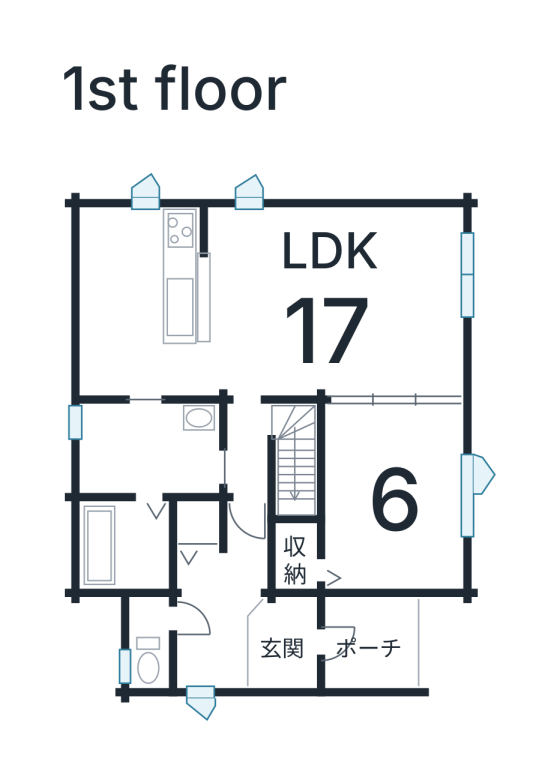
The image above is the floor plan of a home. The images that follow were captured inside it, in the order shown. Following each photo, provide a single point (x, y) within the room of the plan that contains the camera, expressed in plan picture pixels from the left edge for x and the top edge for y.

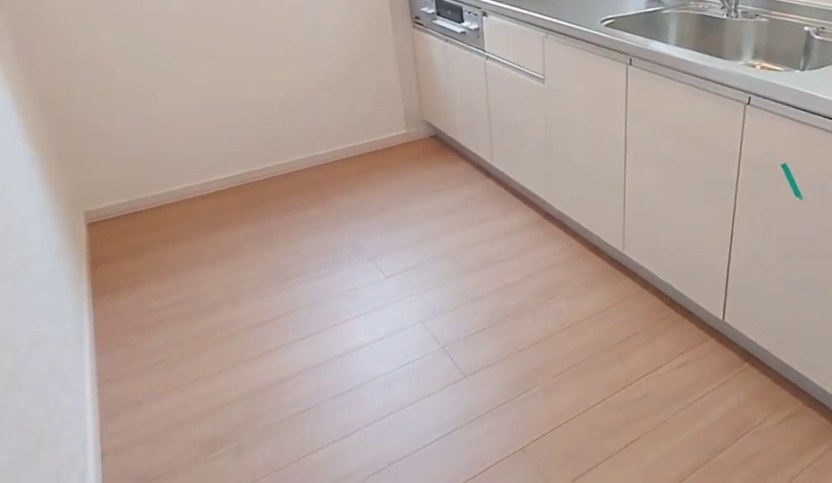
(126, 306)
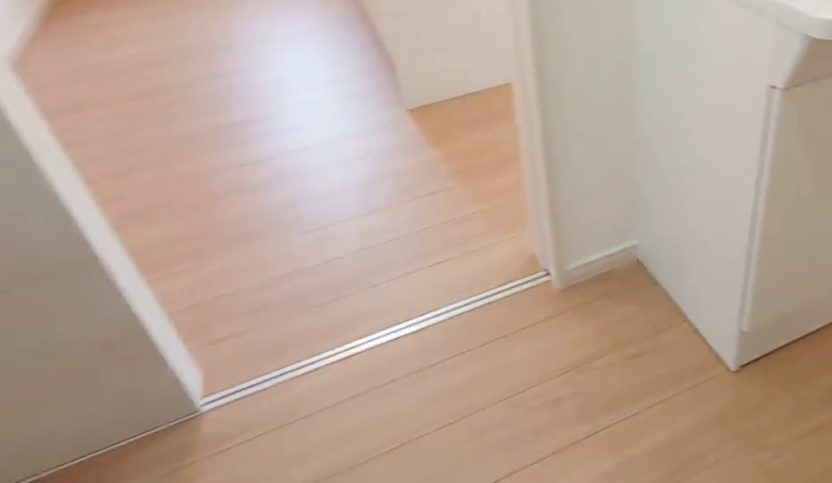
(144, 446)
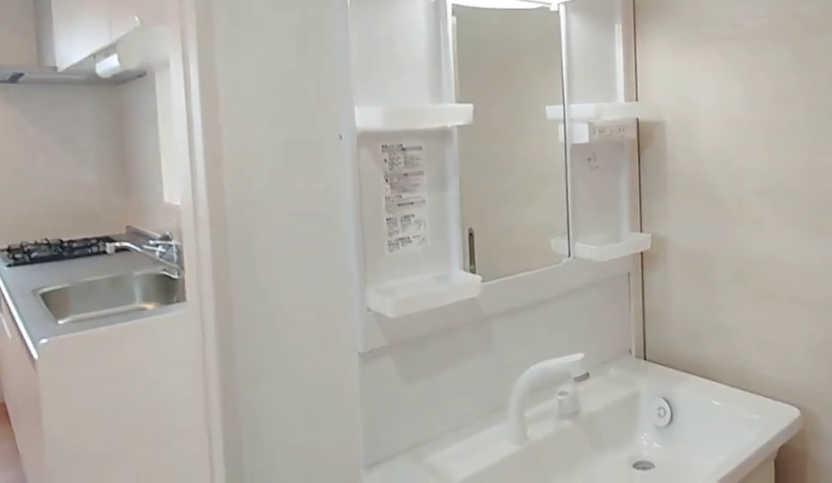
(144, 446)
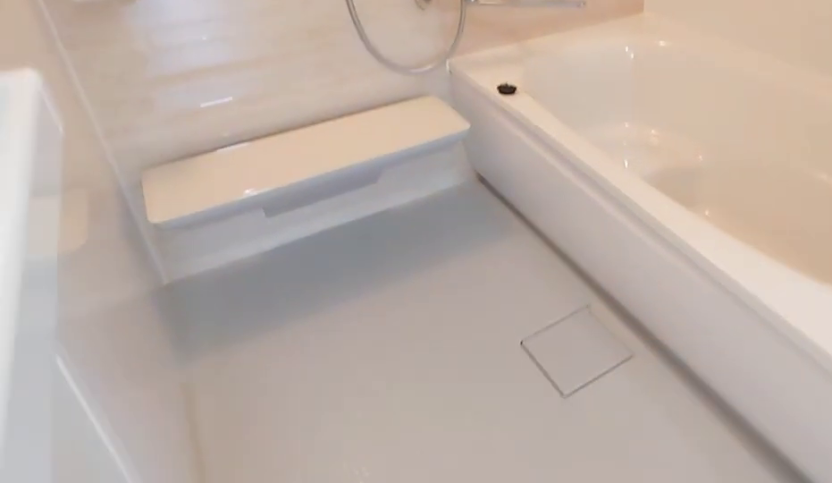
(128, 545)
